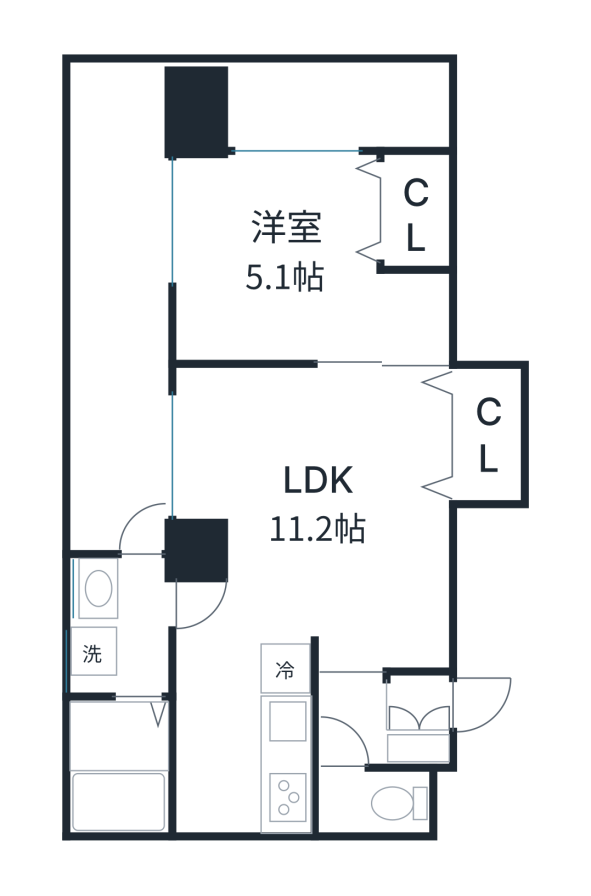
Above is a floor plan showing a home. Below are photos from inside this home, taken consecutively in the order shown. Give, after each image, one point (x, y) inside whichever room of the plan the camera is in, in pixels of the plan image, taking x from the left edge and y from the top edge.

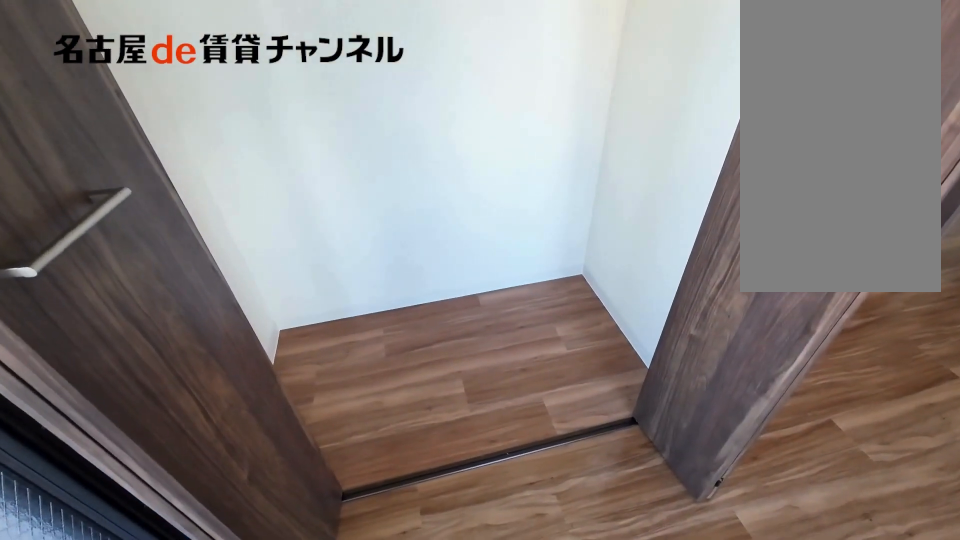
(418, 212)
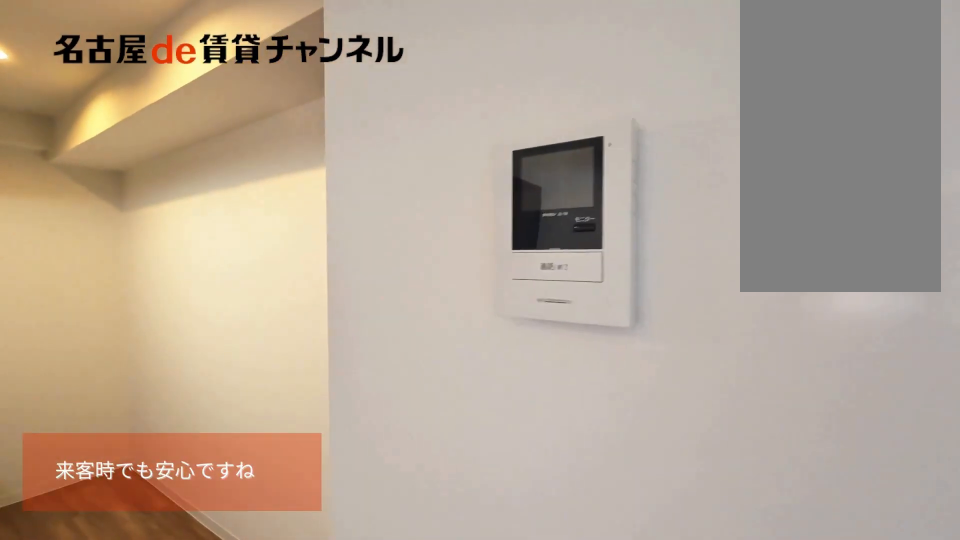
(312, 555)
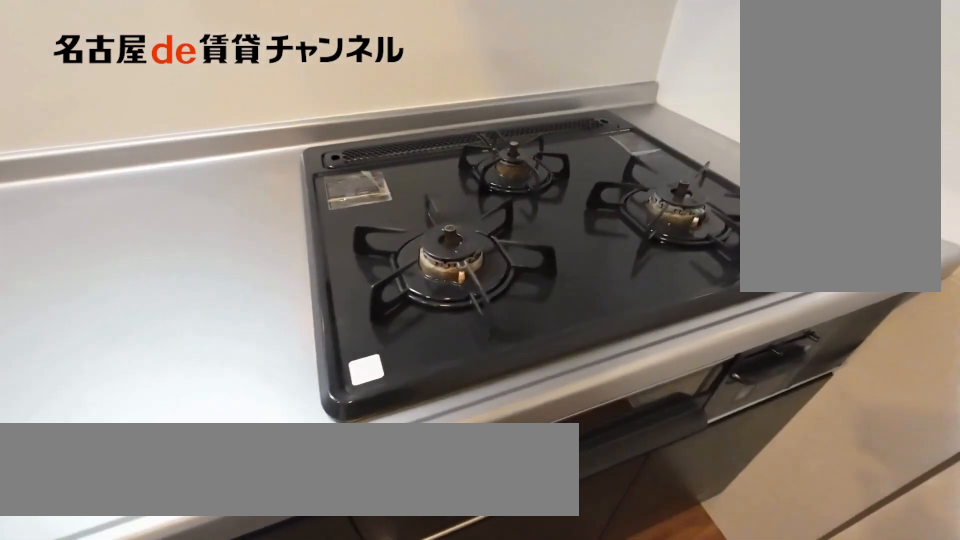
(288, 733)
